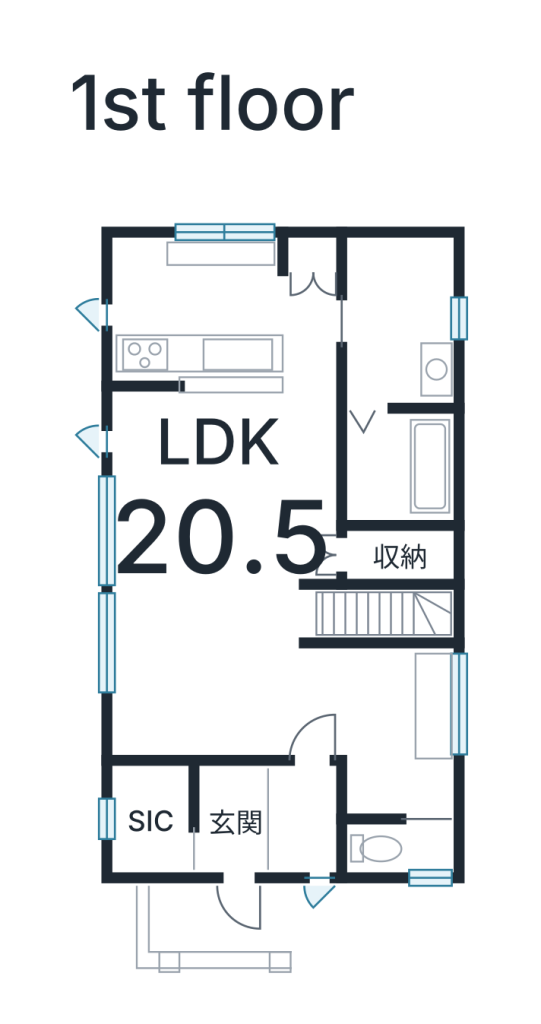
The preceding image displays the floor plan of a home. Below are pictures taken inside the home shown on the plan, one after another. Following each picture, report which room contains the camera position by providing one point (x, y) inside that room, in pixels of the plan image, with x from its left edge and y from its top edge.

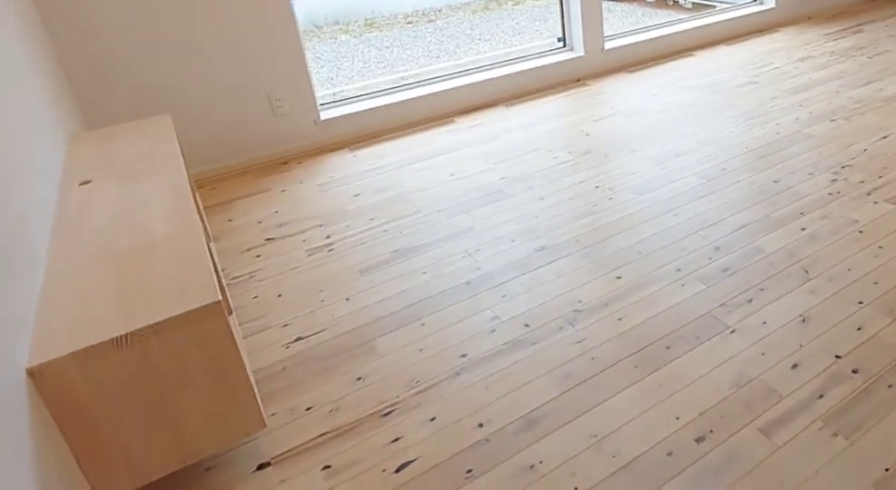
(215, 525)
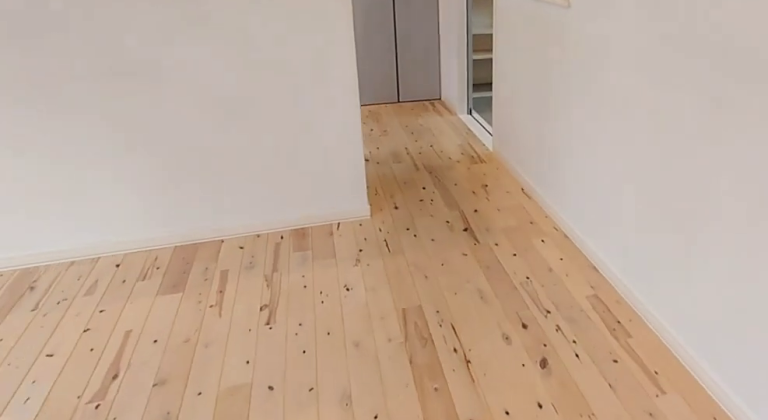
(215, 525)
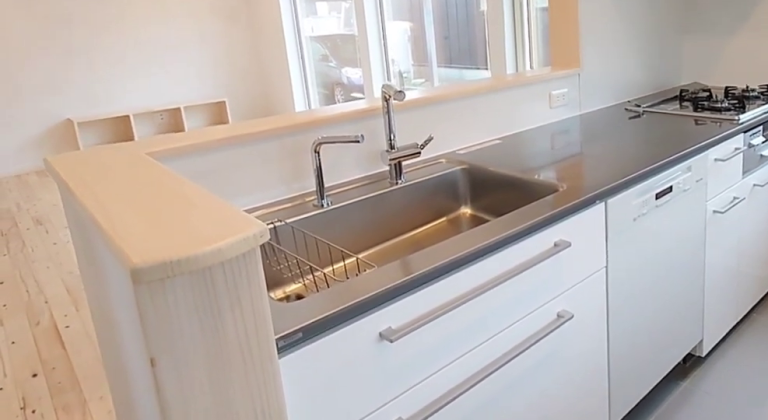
(218, 325)
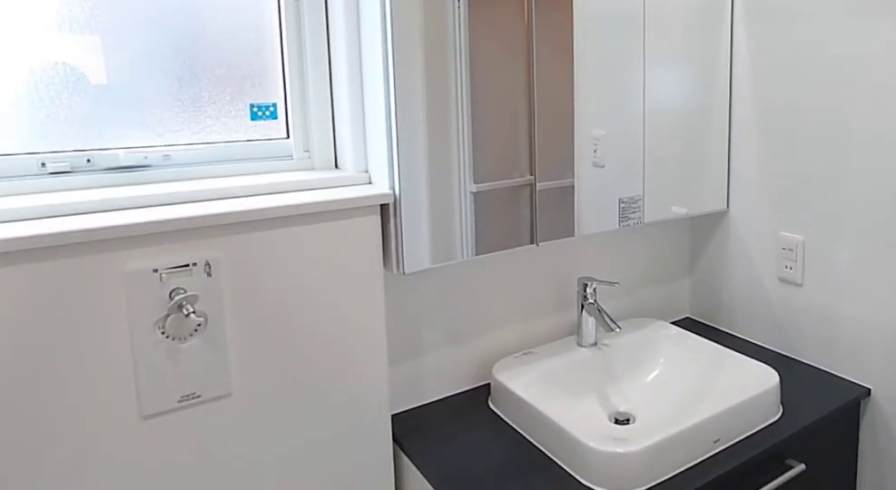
(401, 308)
